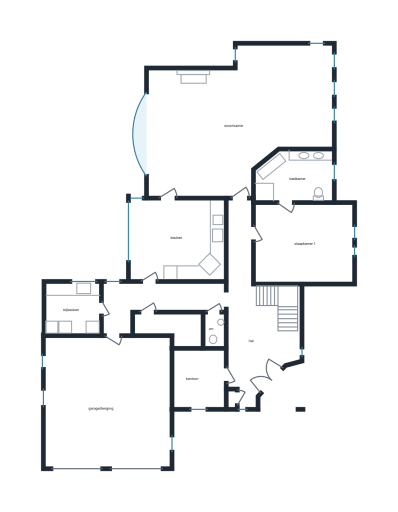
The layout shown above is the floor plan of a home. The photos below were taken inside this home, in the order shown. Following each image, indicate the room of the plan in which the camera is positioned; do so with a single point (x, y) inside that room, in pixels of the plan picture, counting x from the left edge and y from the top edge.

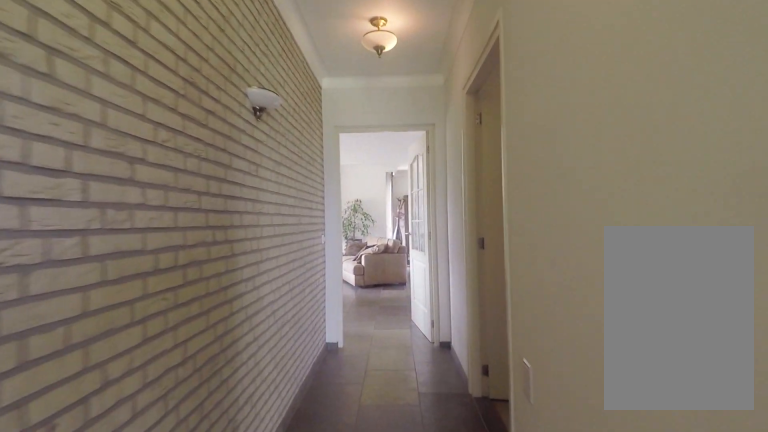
(251, 316)
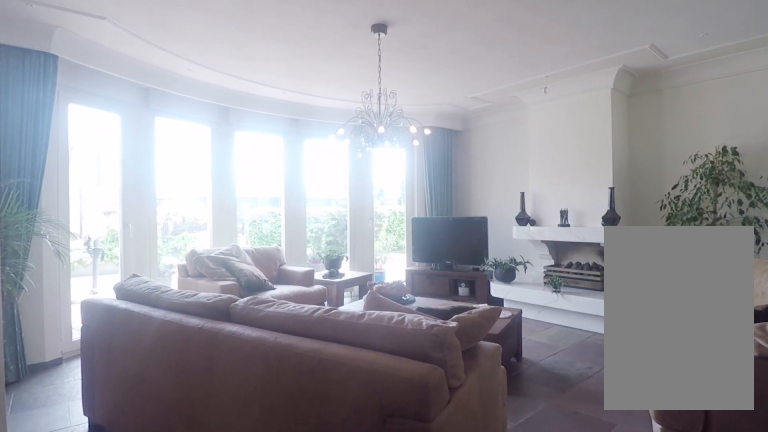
(232, 119)
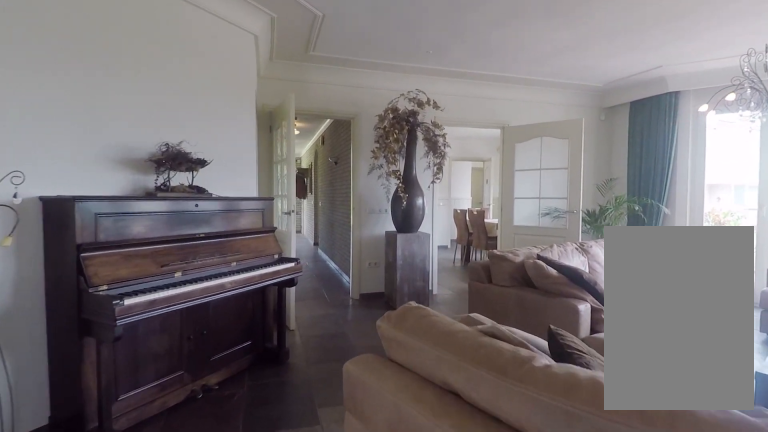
(232, 119)
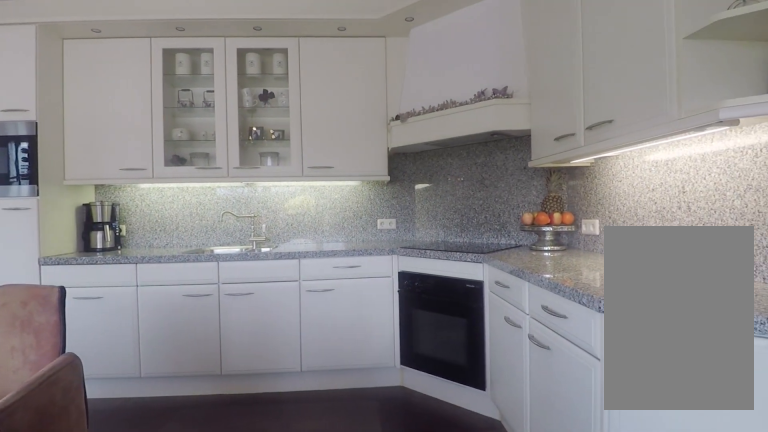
(177, 239)
